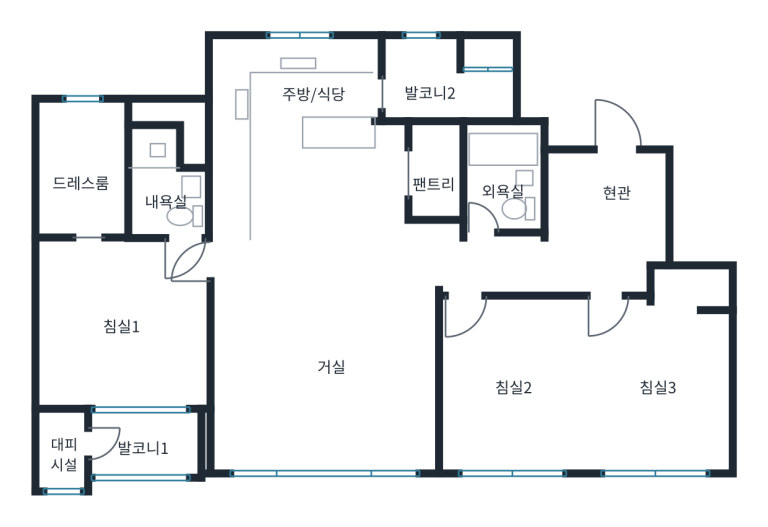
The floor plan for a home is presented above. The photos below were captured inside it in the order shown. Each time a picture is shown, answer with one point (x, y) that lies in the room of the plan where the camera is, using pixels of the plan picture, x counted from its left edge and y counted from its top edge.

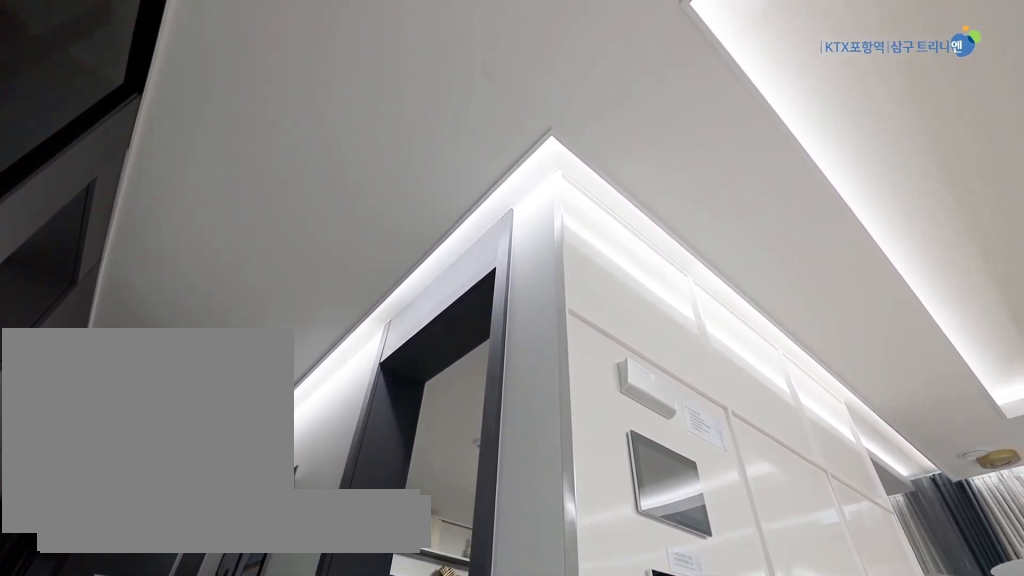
(538, 266)
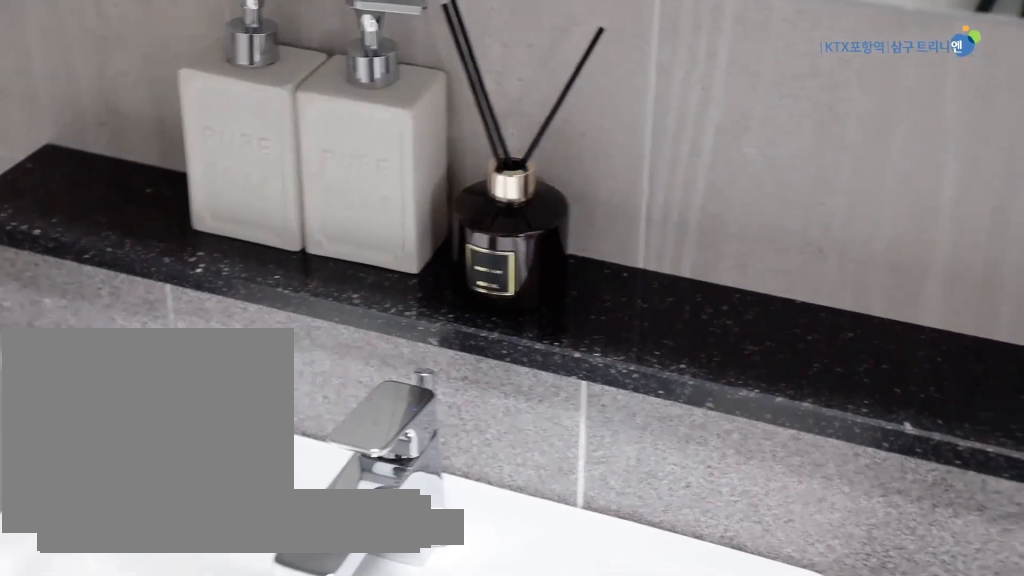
(502, 182)
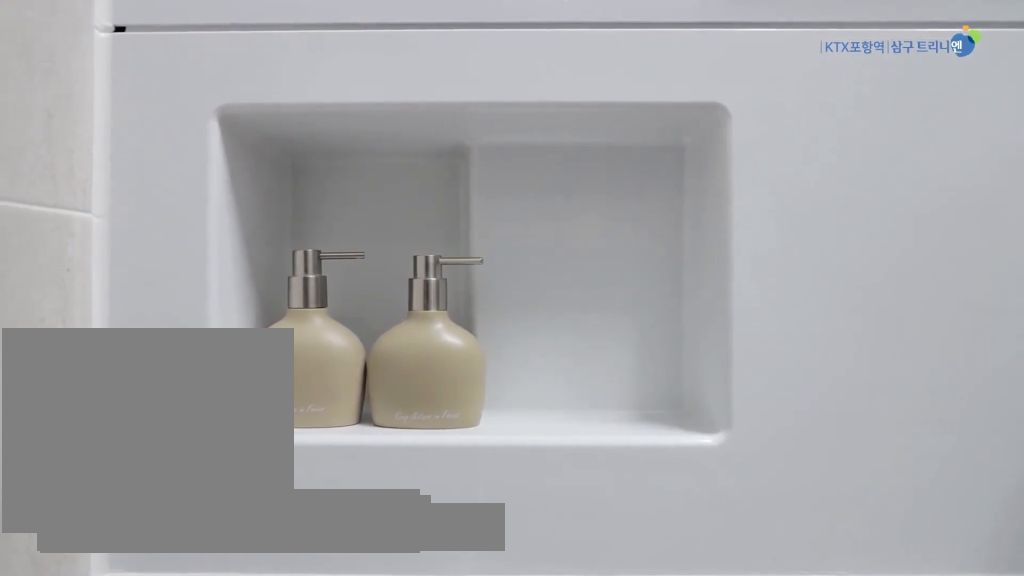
(502, 182)
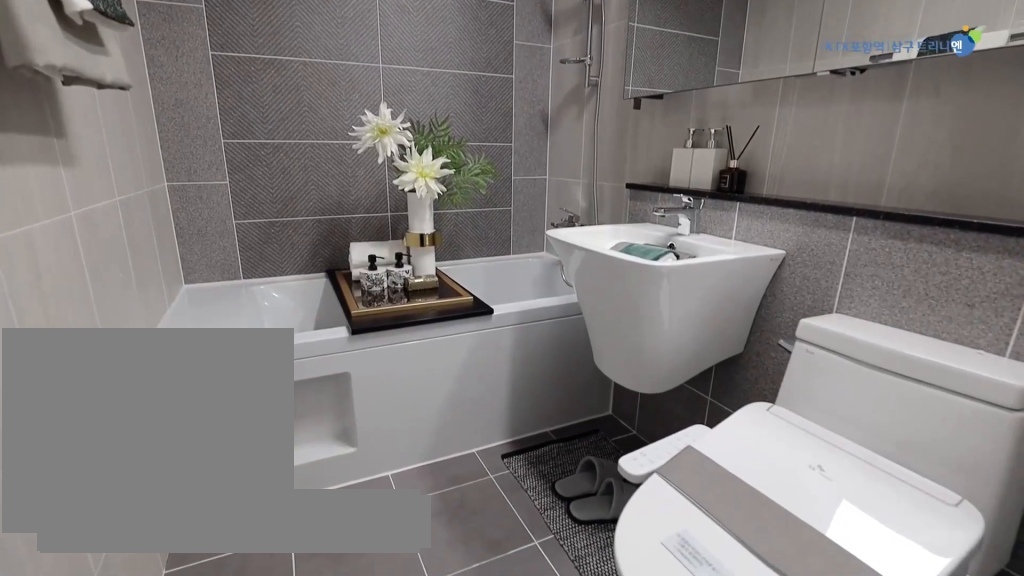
(501, 182)
